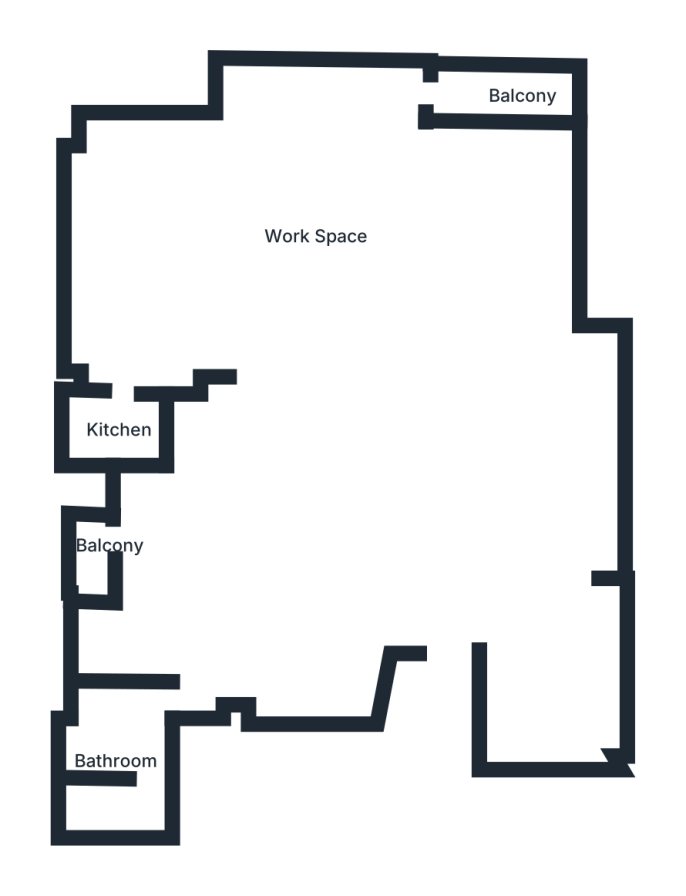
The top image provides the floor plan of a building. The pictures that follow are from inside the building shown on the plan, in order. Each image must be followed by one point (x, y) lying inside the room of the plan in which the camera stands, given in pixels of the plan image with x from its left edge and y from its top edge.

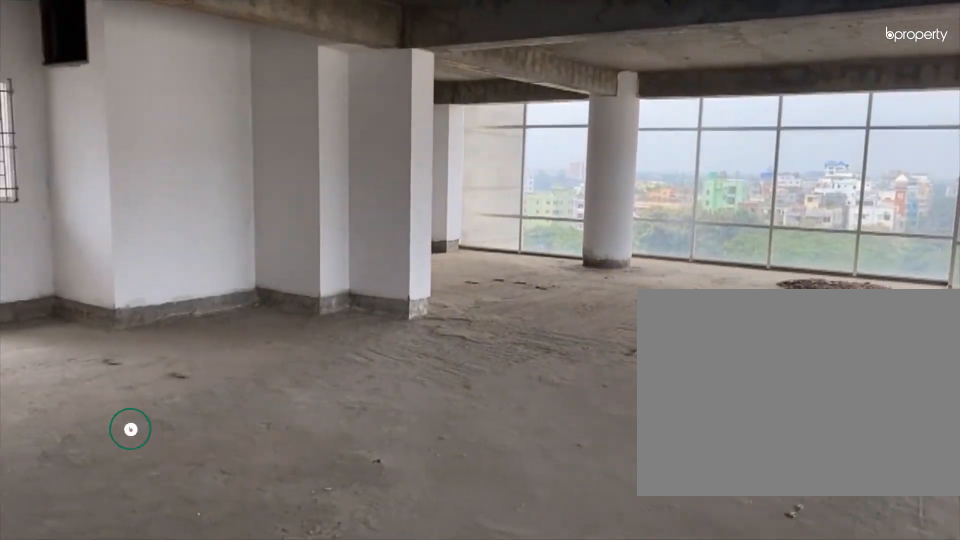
(378, 508)
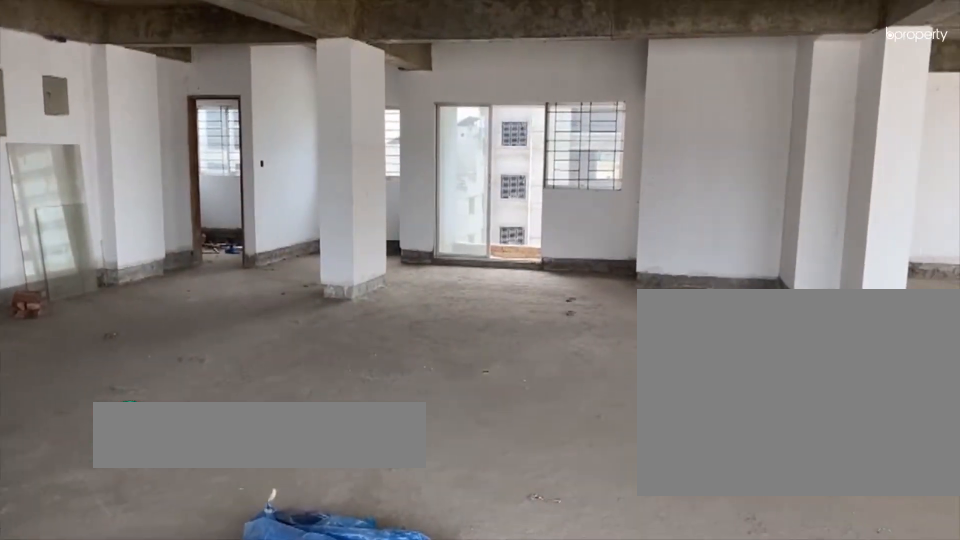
(508, 519)
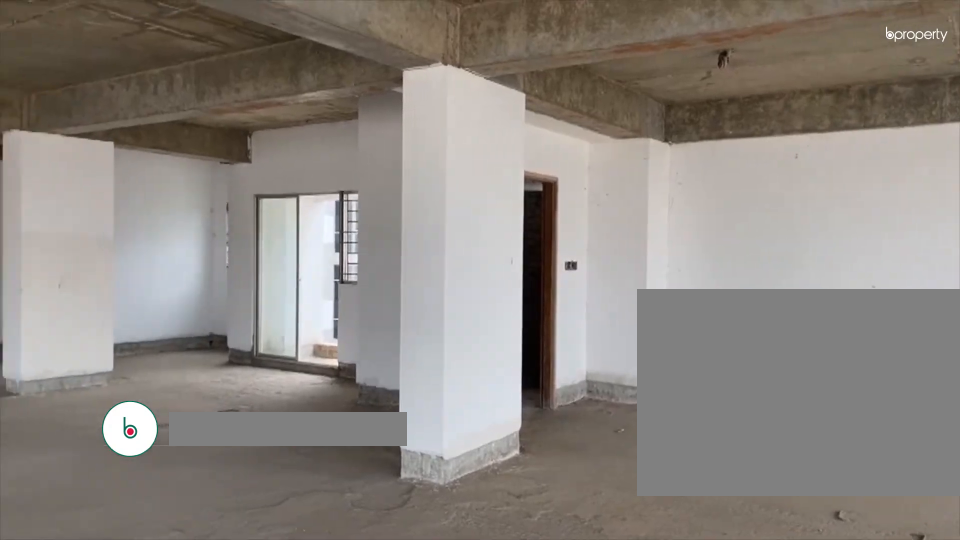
(274, 304)
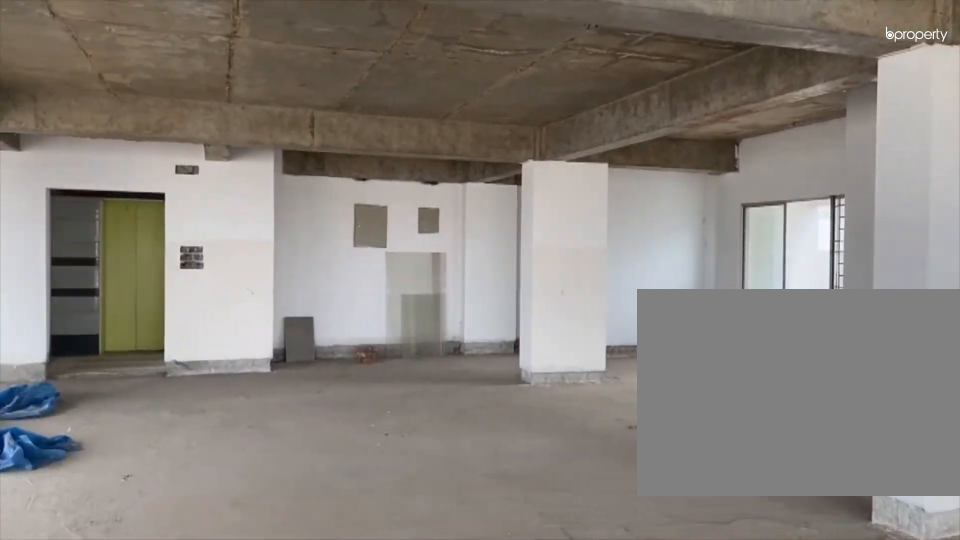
(274, 304)
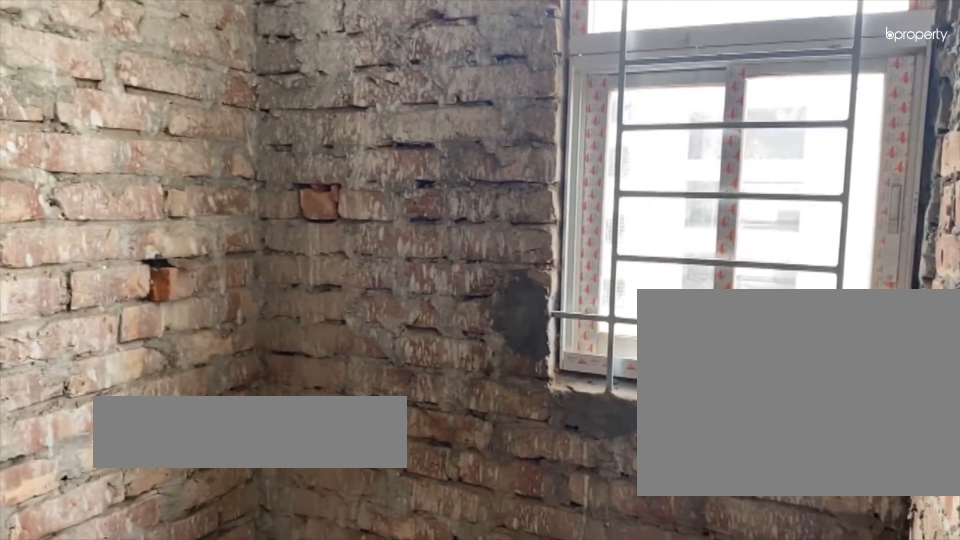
(119, 430)
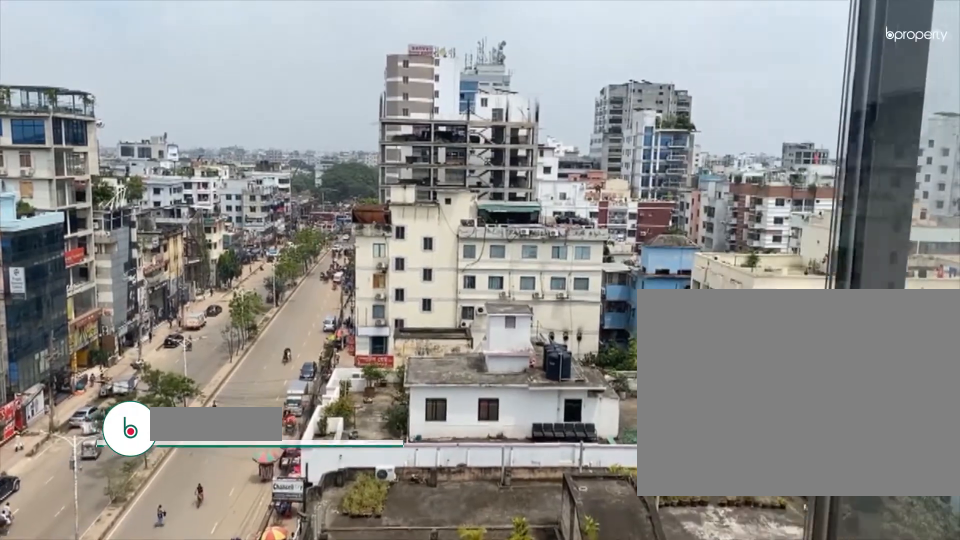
(493, 94)
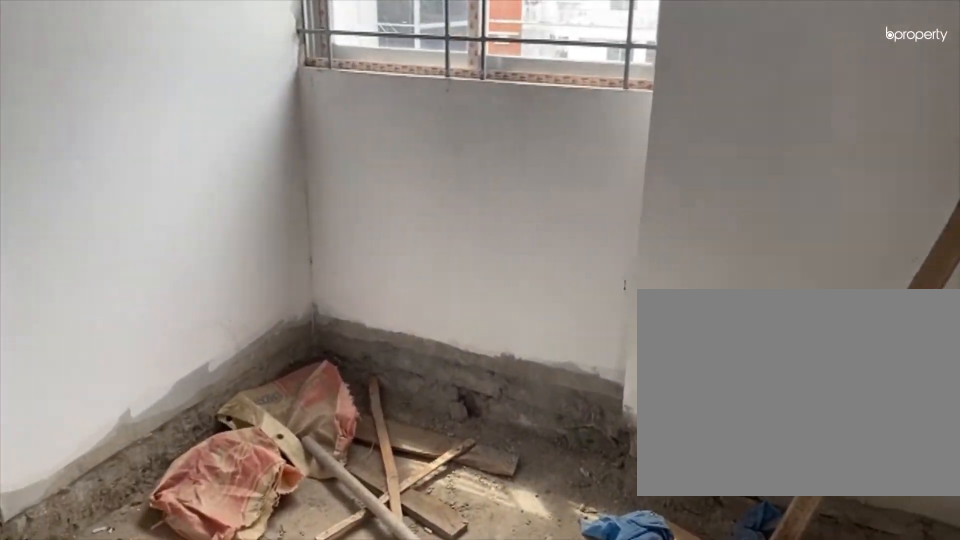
(141, 740)
